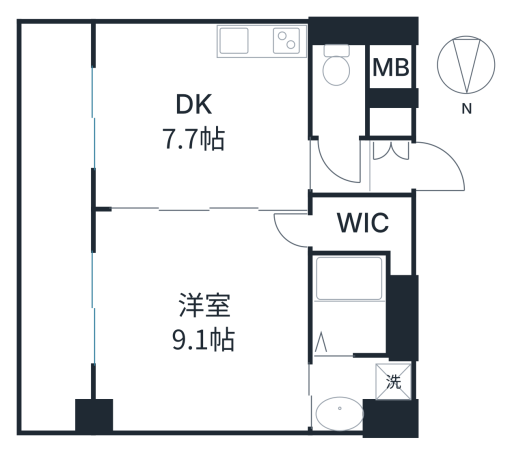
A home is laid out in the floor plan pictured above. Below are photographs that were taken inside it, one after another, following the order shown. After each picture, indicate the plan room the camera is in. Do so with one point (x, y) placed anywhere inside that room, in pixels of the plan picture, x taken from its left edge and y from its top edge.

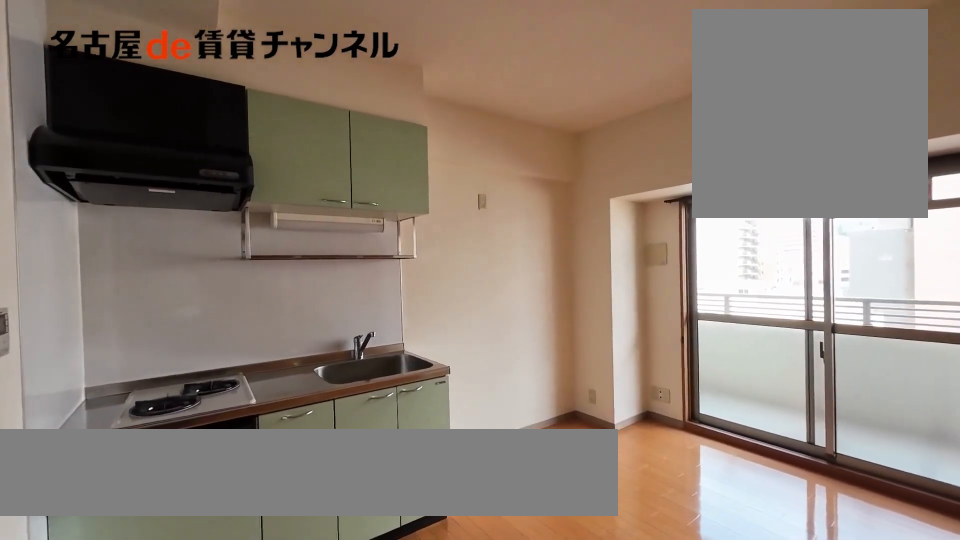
(199, 116)
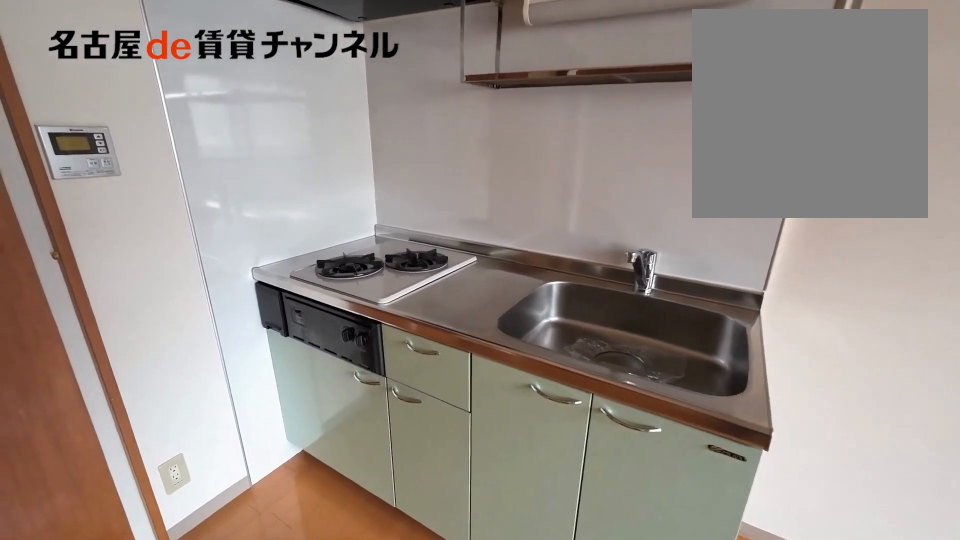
(261, 42)
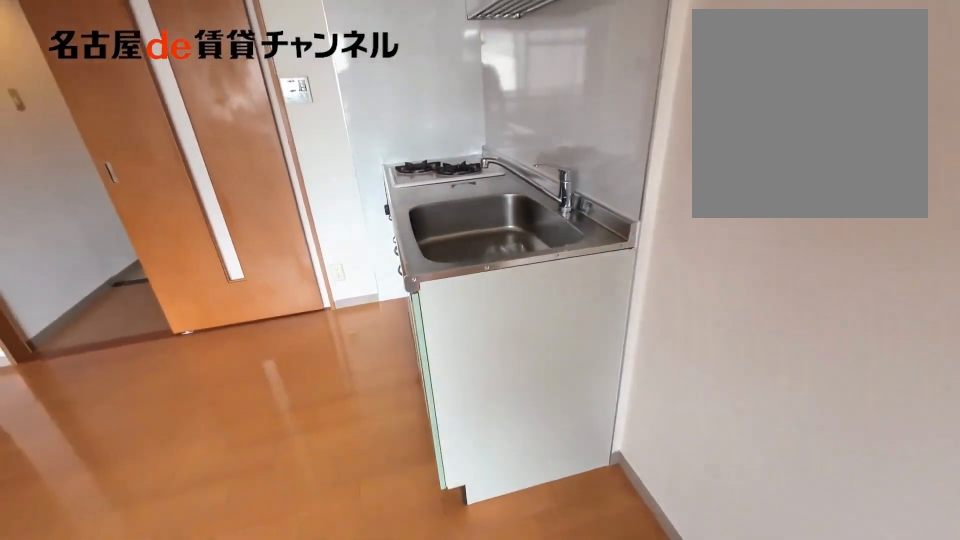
(201, 114)
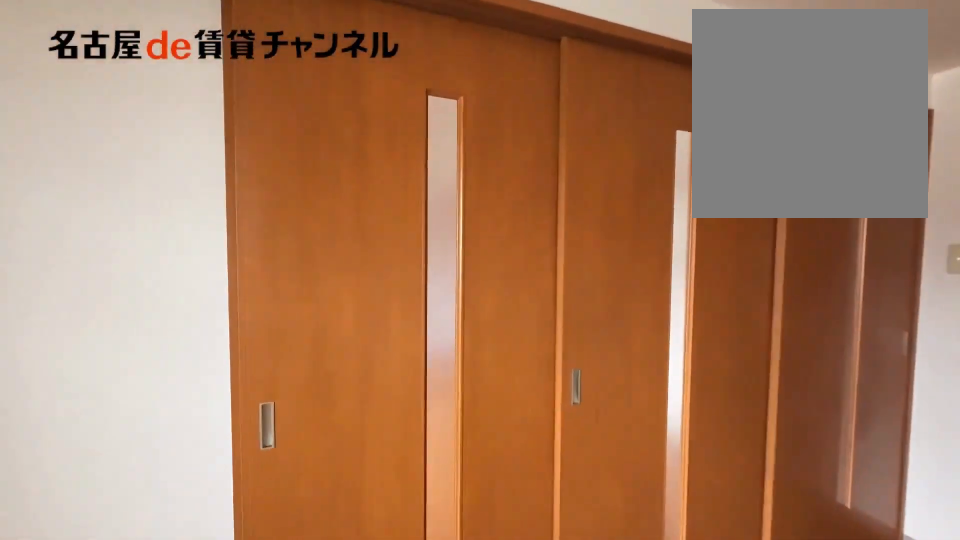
(201, 114)
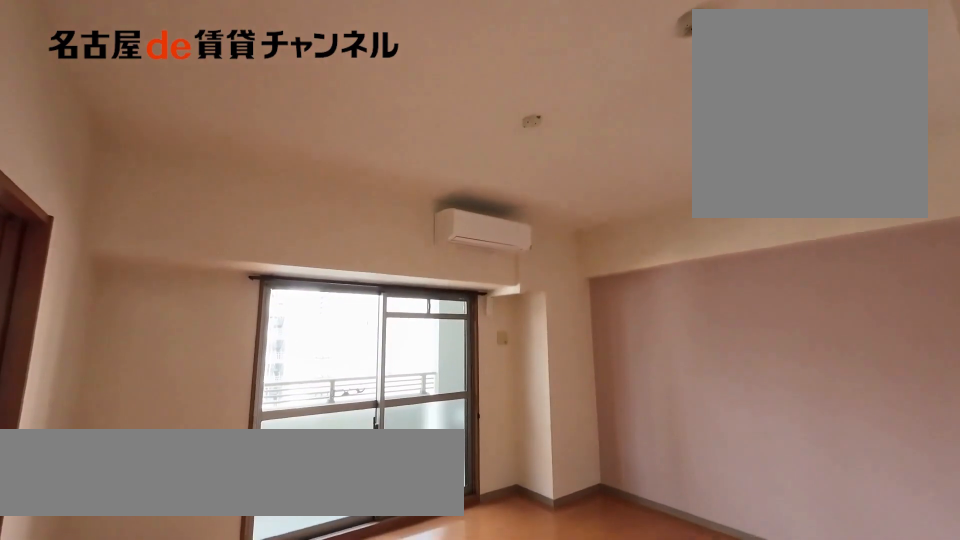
(199, 322)
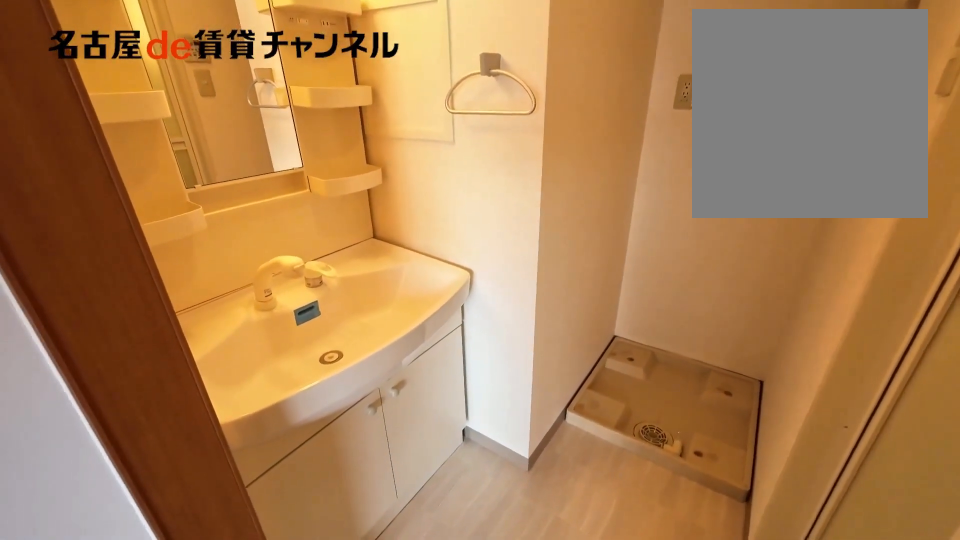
(358, 389)
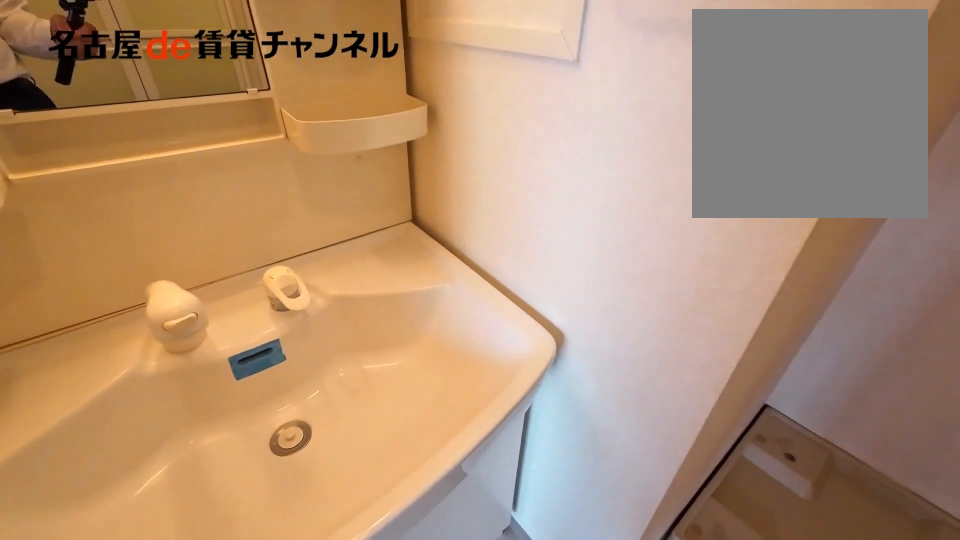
(358, 389)
